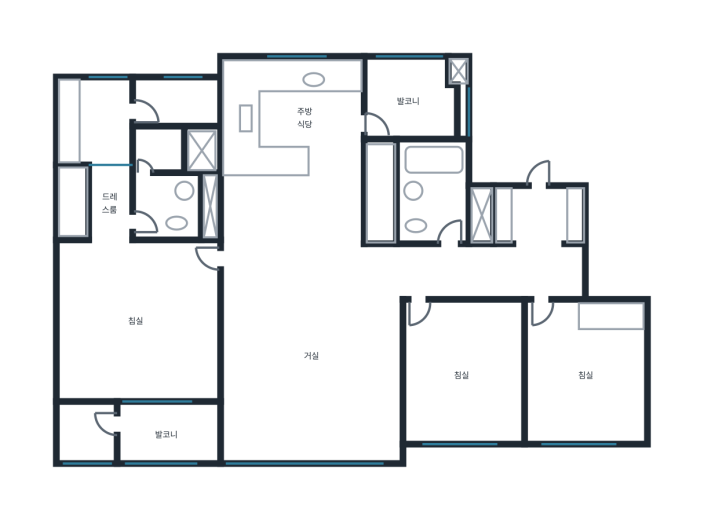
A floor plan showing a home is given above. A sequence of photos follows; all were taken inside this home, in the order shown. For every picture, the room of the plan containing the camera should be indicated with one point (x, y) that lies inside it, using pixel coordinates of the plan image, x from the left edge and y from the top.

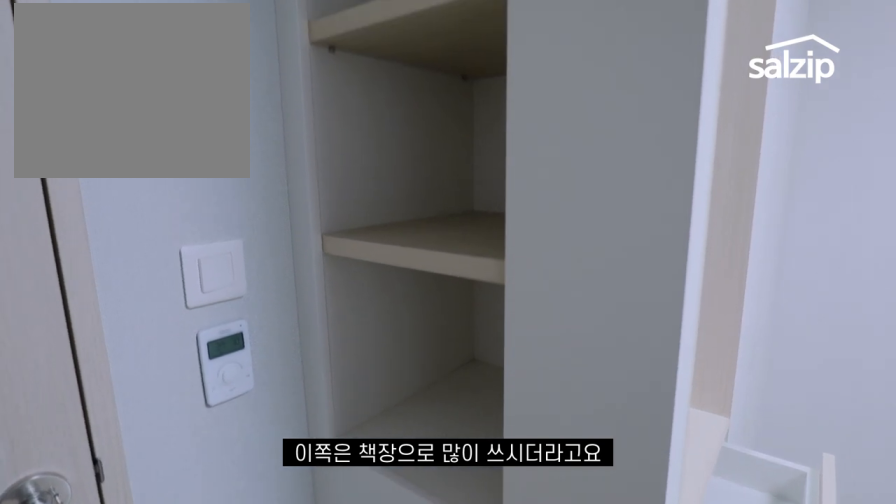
(584, 371)
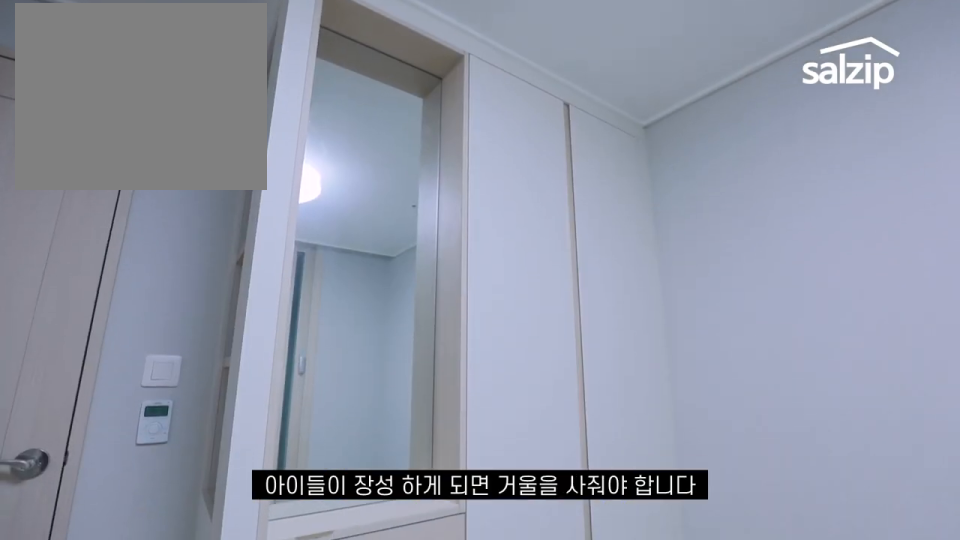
(583, 376)
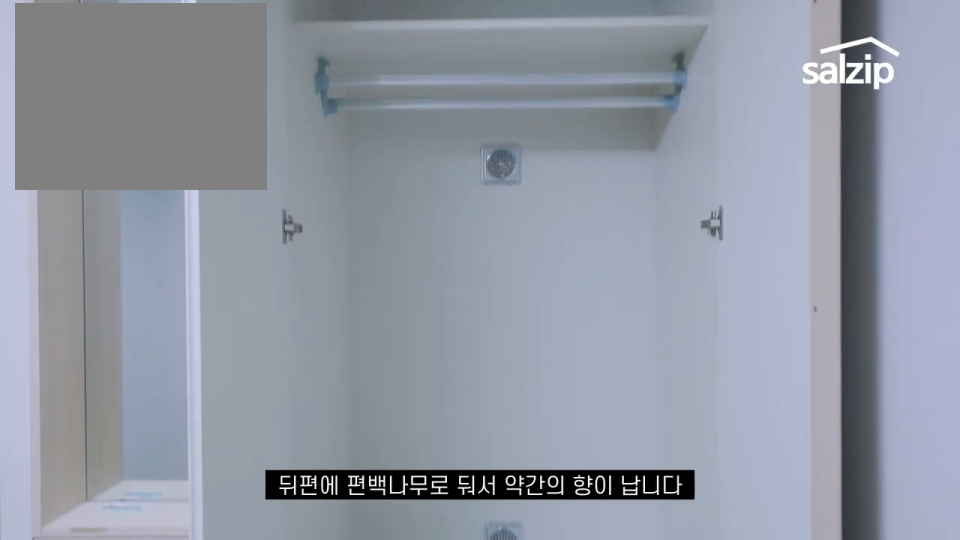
(577, 387)
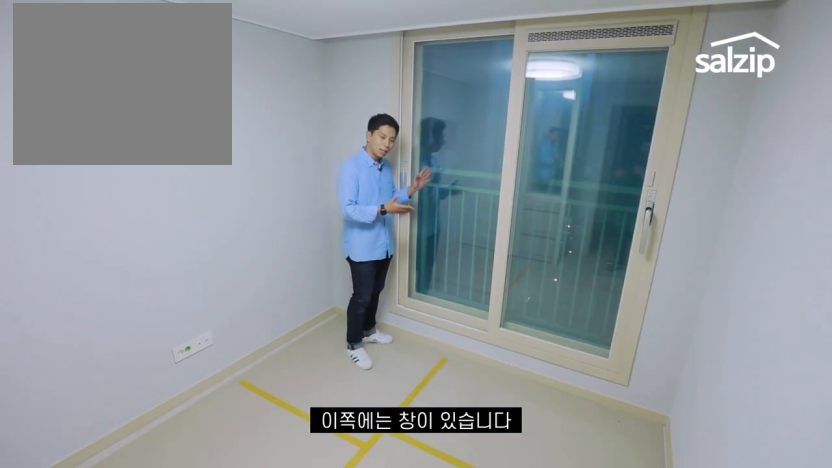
(583, 373)
